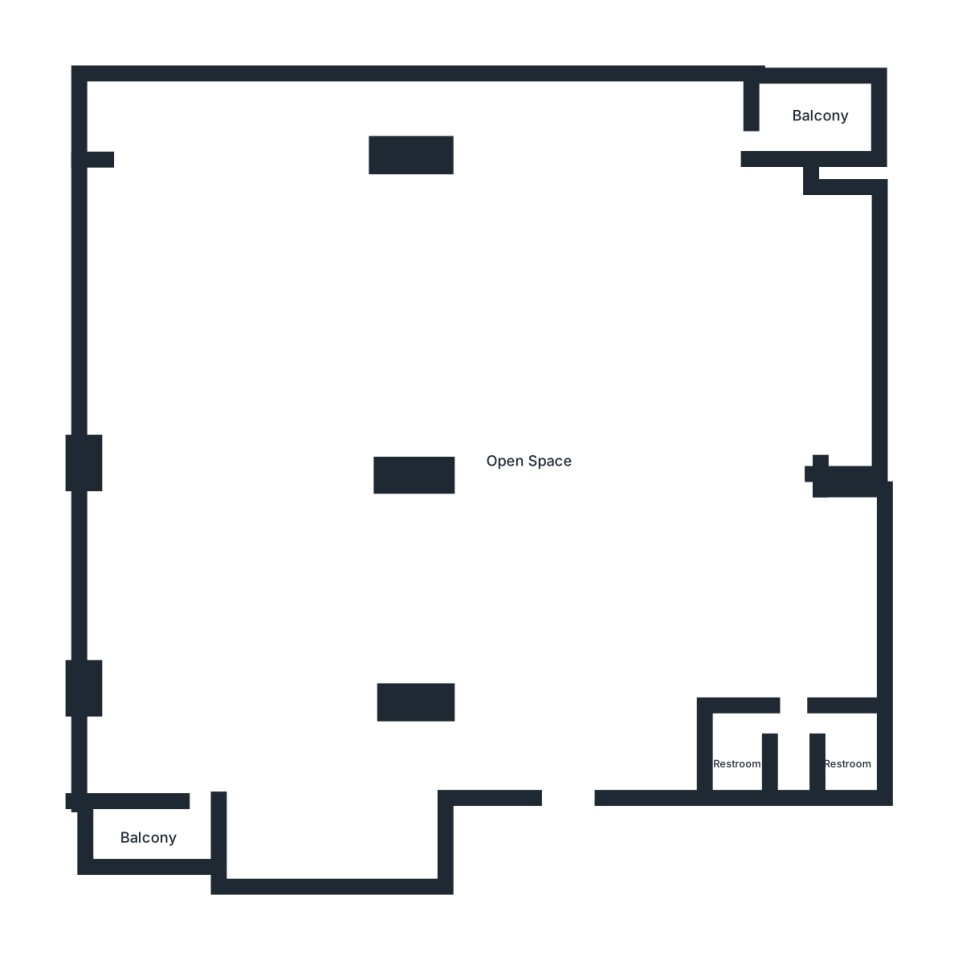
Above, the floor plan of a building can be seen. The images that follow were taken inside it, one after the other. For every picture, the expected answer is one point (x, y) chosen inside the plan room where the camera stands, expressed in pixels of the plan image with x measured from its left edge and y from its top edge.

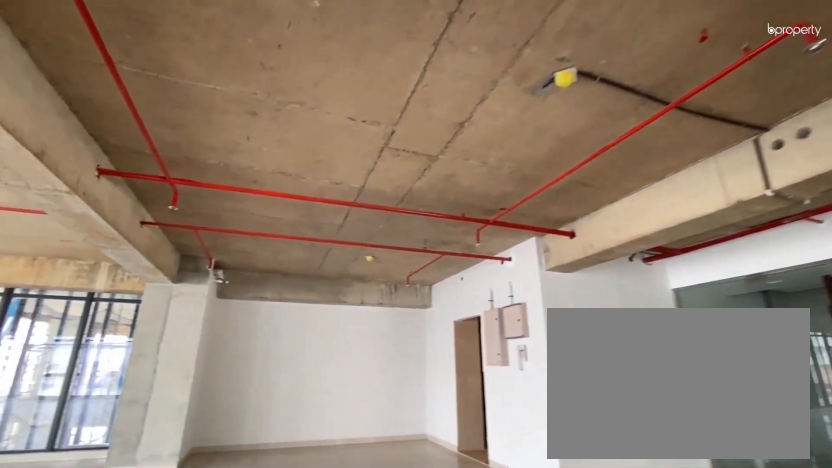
(282, 670)
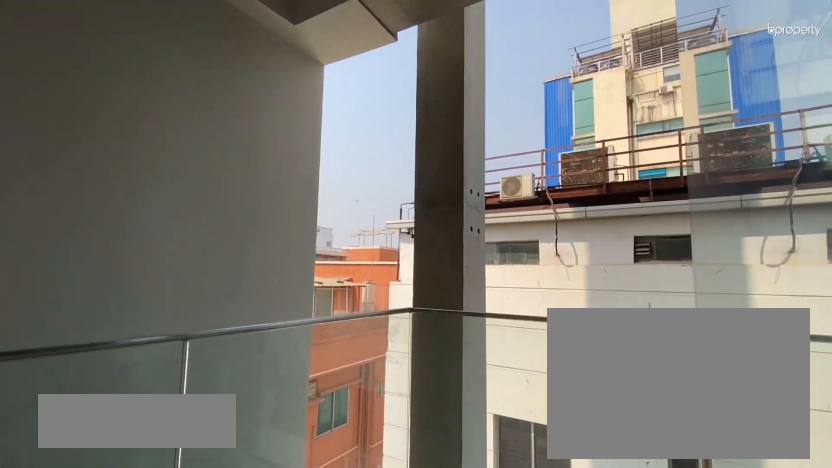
(147, 837)
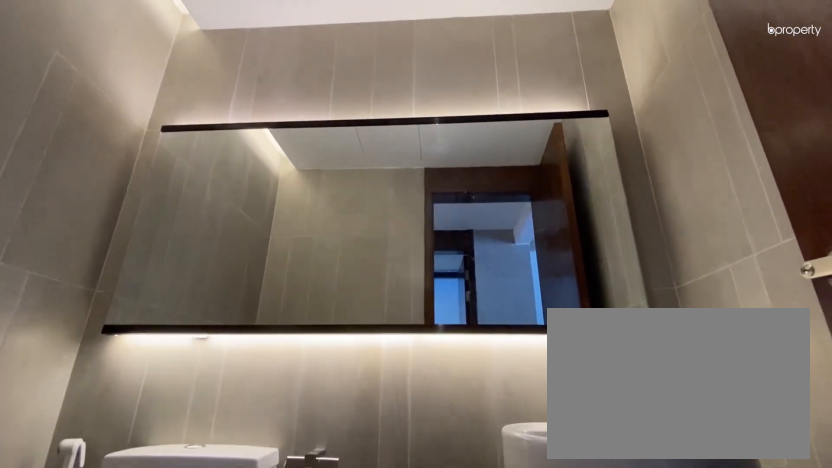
(735, 761)
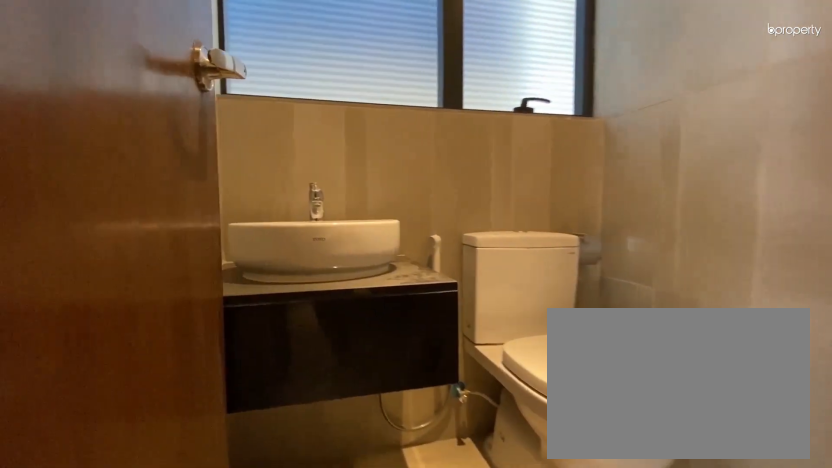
(844, 764)
